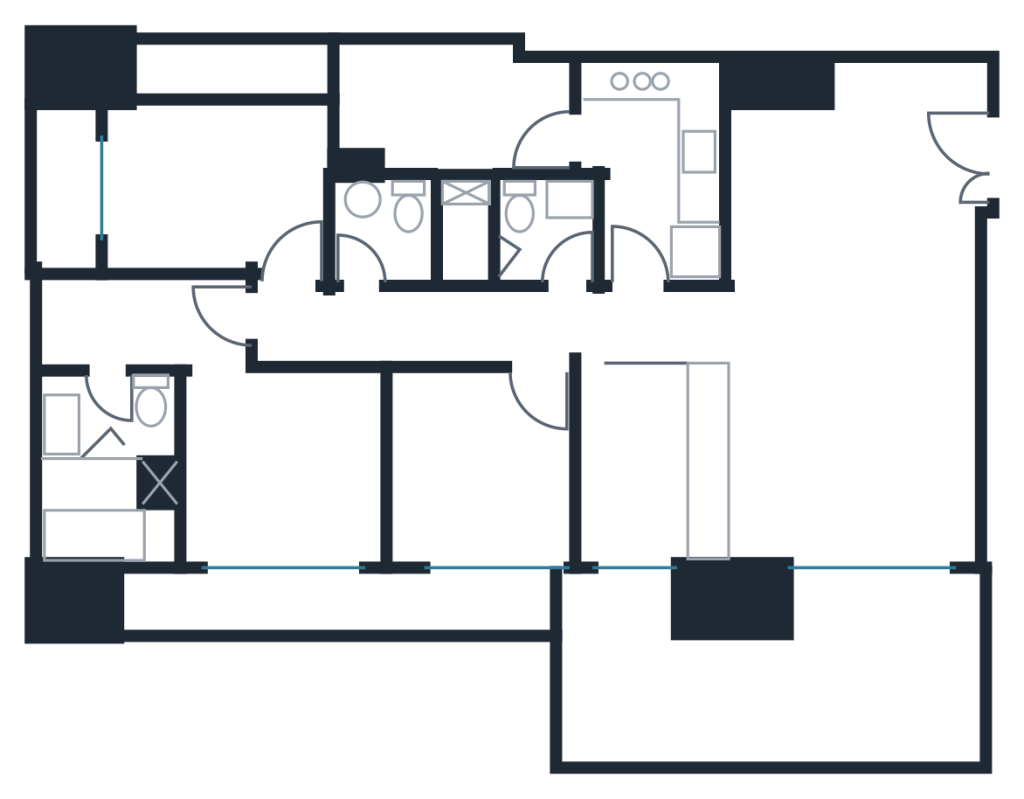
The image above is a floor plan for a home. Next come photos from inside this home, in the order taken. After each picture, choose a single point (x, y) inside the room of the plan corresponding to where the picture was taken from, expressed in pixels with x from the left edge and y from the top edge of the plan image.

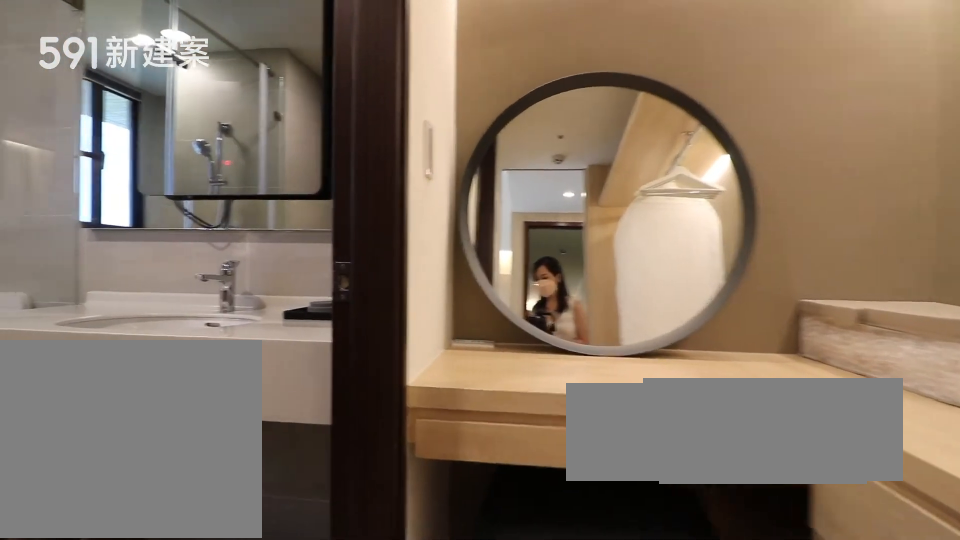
(133, 322)
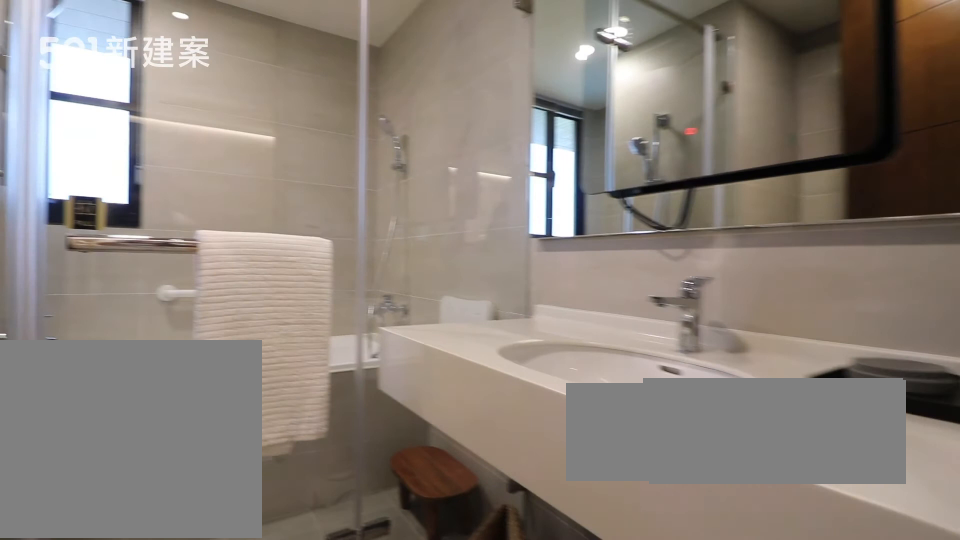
(108, 478)
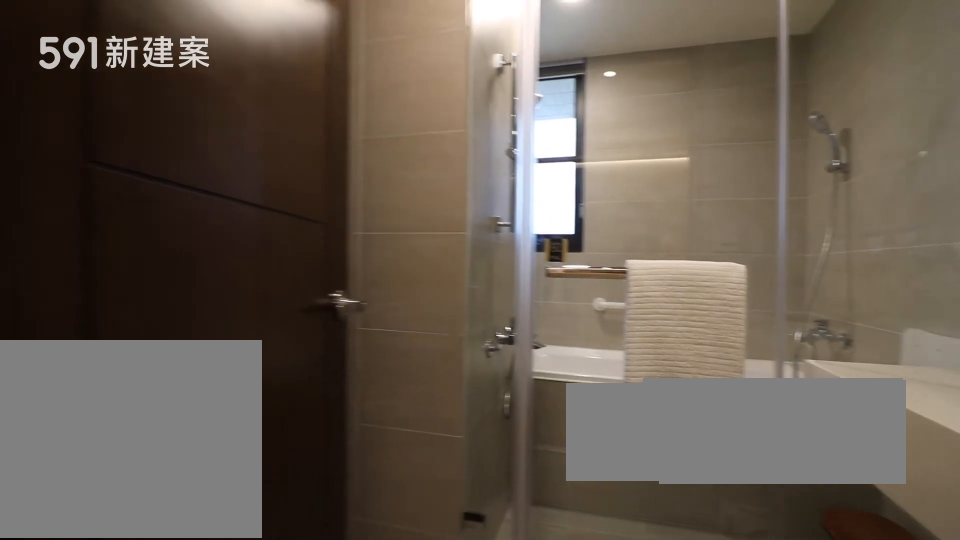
(108, 478)
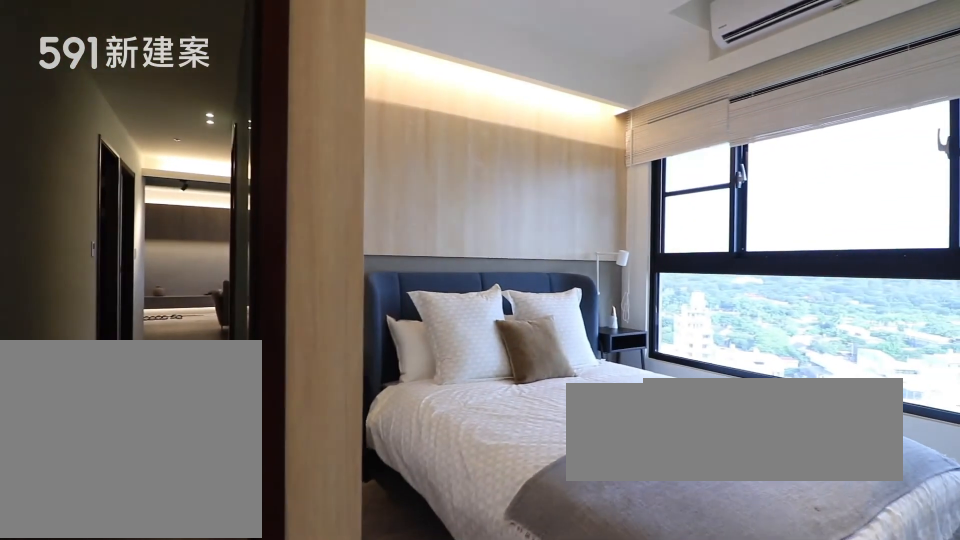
(287, 471)
